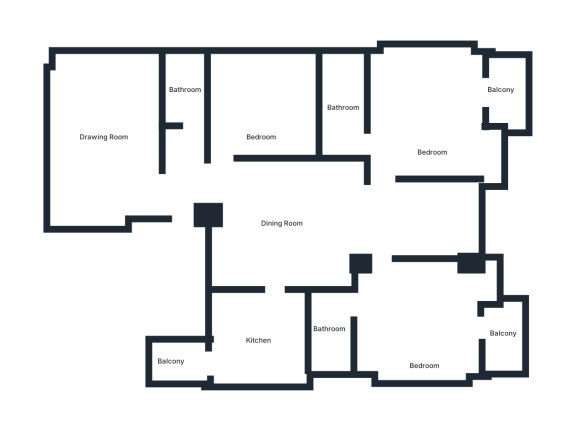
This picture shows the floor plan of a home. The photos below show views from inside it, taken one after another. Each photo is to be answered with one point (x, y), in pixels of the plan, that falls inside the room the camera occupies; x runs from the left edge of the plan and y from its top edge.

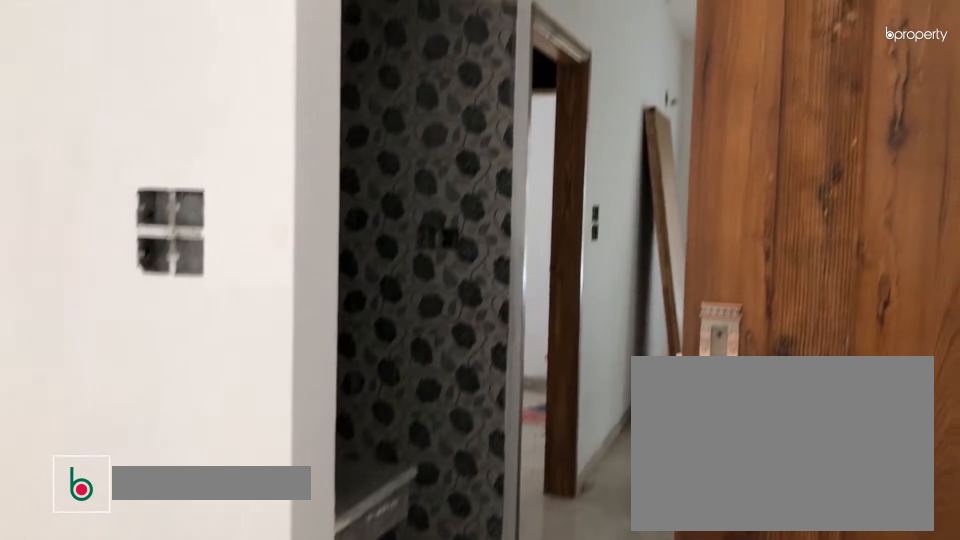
(100, 145)
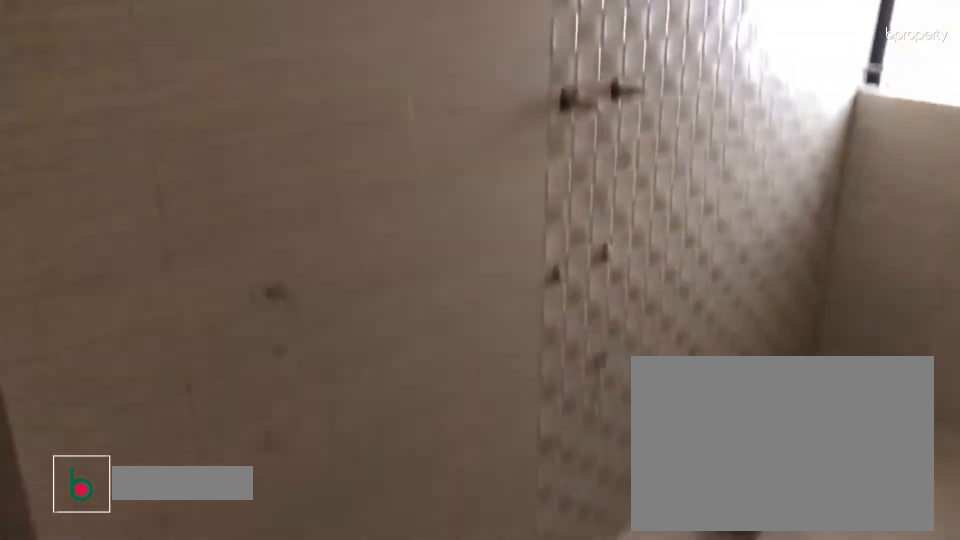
(182, 88)
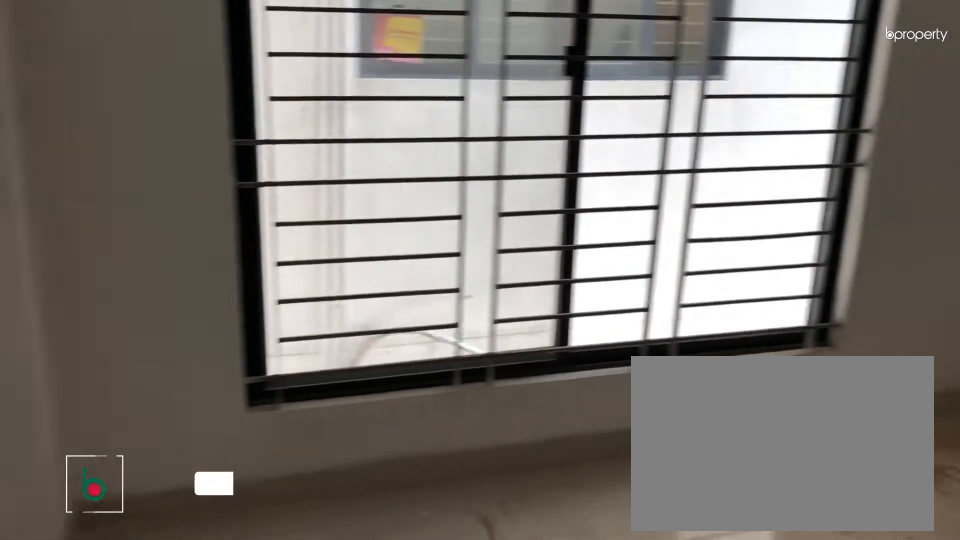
(256, 113)
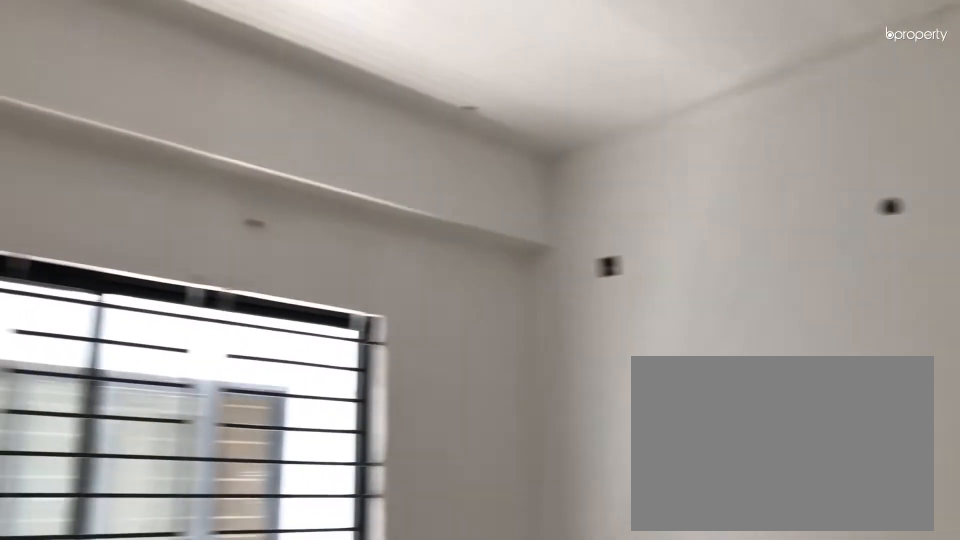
(256, 114)
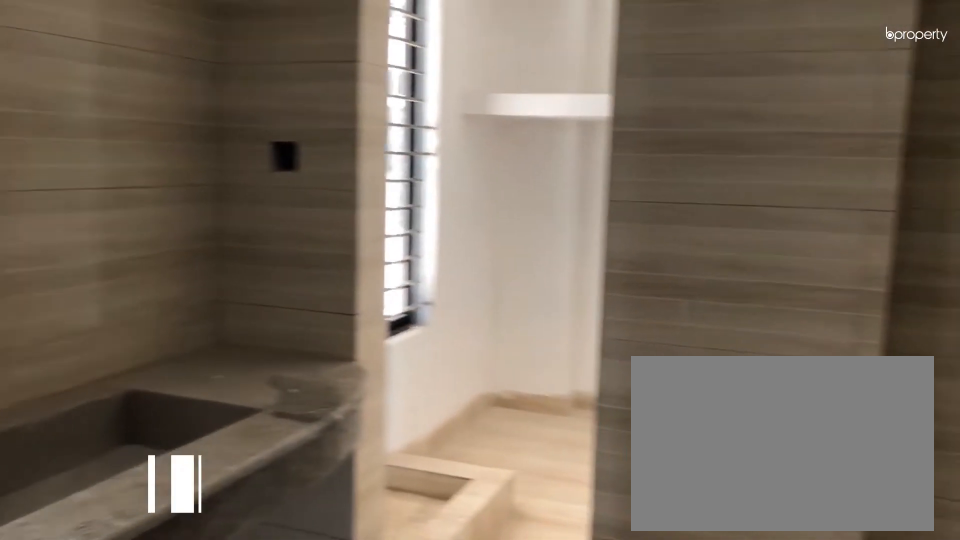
(256, 339)
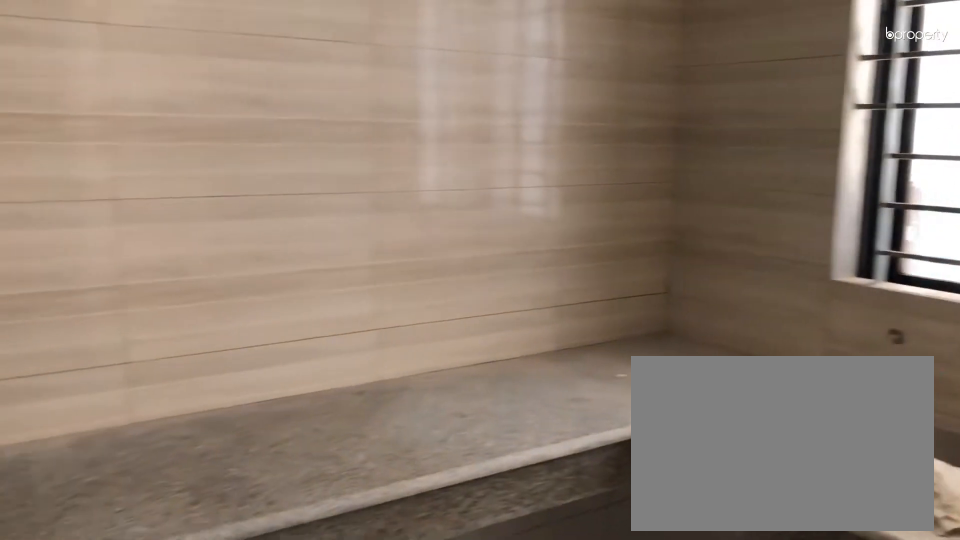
(256, 339)
